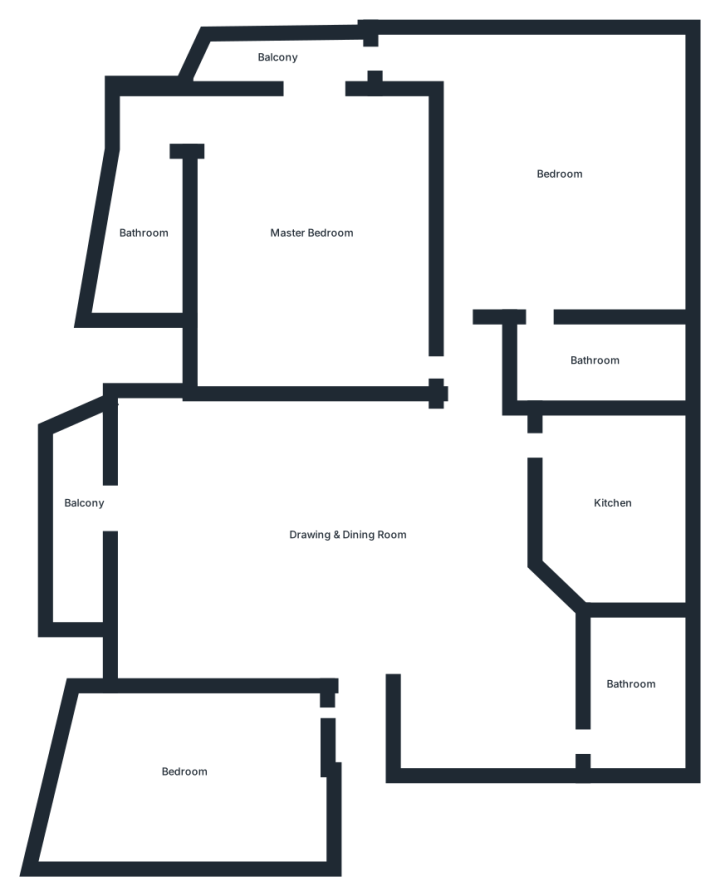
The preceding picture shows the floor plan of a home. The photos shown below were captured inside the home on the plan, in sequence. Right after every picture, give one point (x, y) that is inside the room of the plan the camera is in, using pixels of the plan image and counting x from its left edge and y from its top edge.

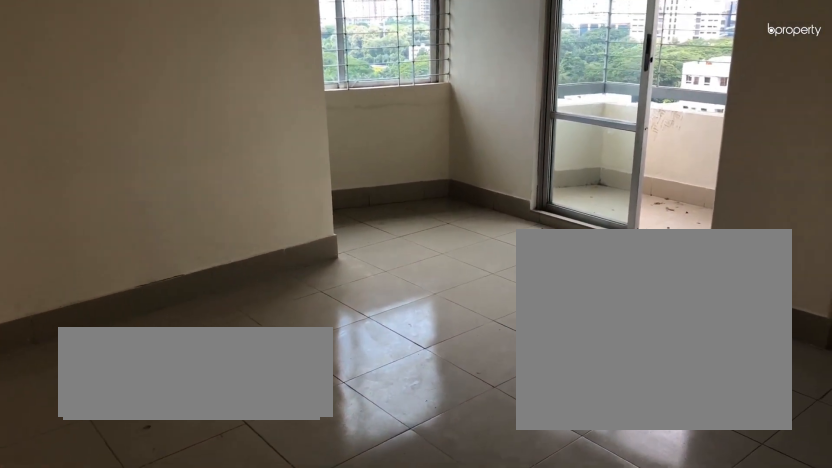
(312, 232)
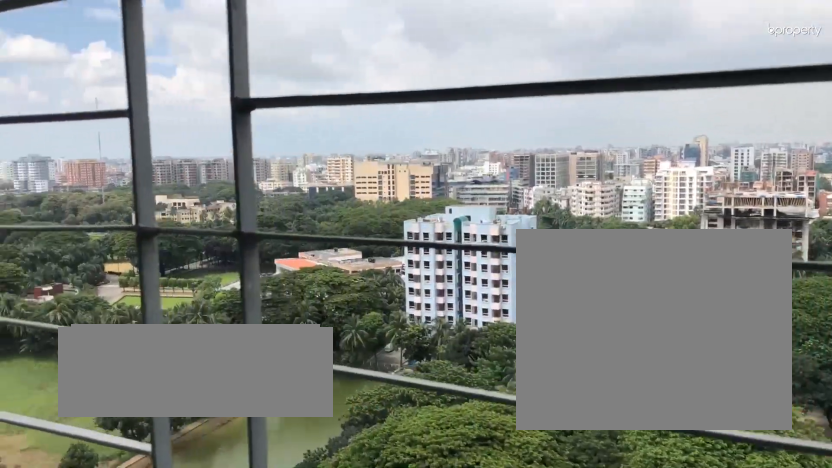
(278, 57)
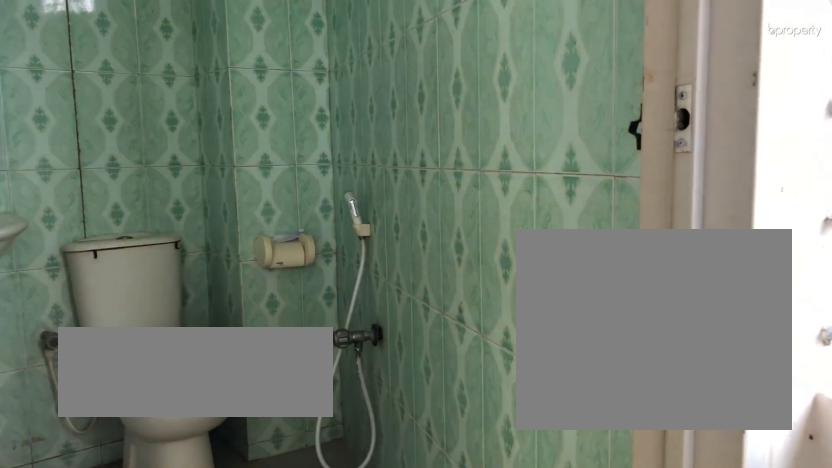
(142, 232)
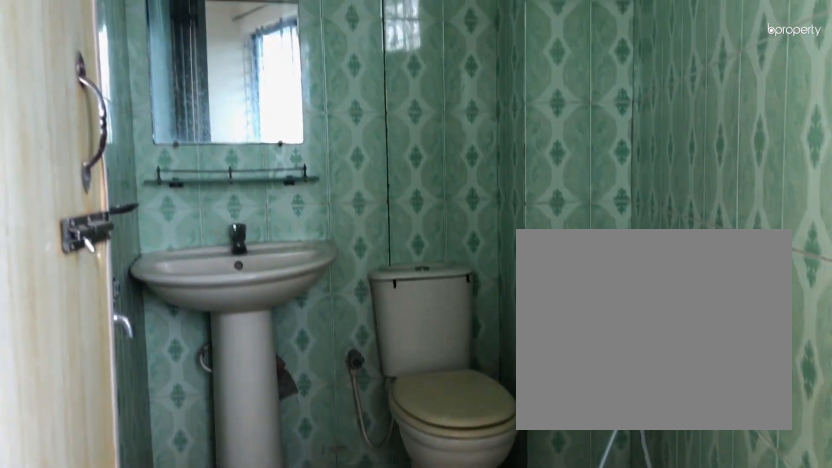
(142, 232)
